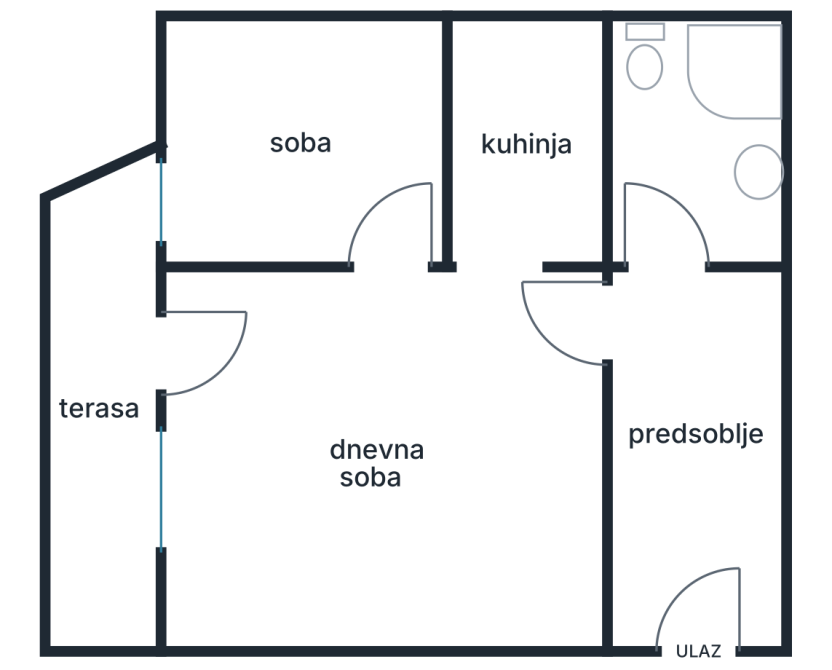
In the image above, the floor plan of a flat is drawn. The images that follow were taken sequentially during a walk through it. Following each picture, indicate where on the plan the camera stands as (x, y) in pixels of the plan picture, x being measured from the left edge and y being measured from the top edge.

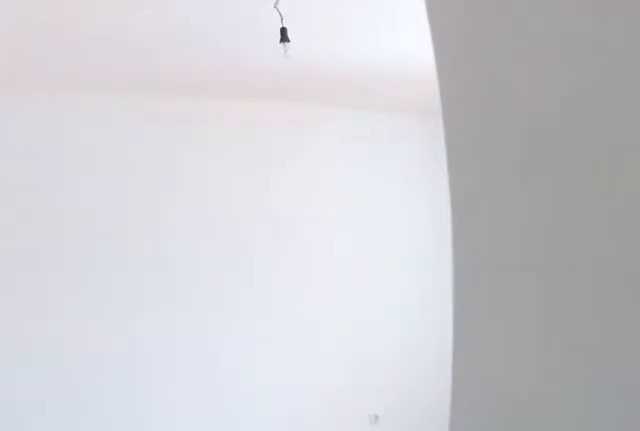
(517, 206)
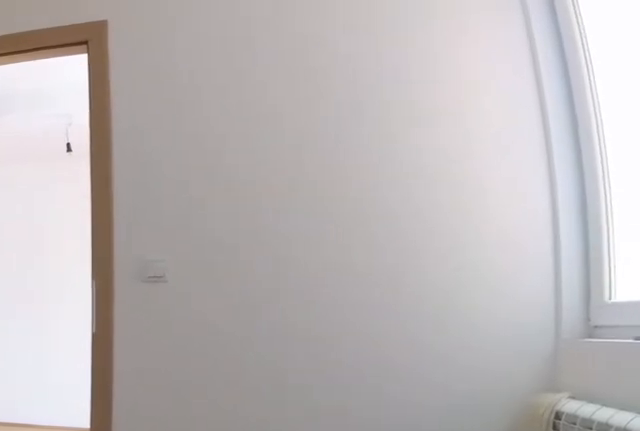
(312, 104)
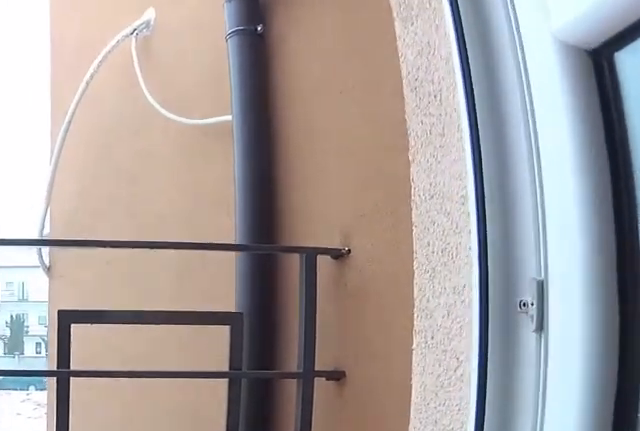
(228, 333)
